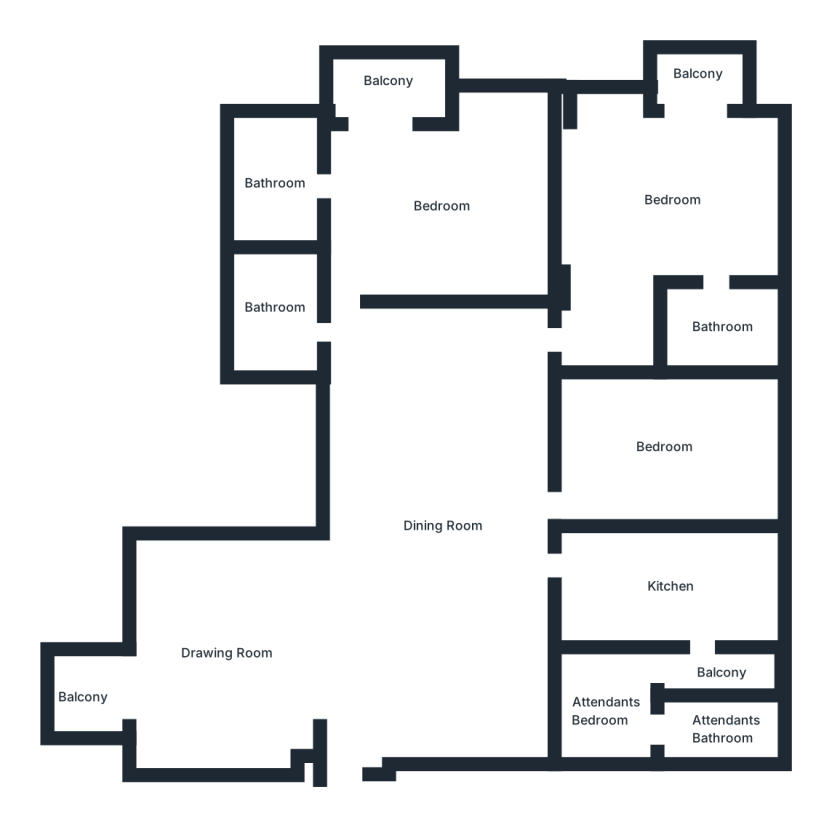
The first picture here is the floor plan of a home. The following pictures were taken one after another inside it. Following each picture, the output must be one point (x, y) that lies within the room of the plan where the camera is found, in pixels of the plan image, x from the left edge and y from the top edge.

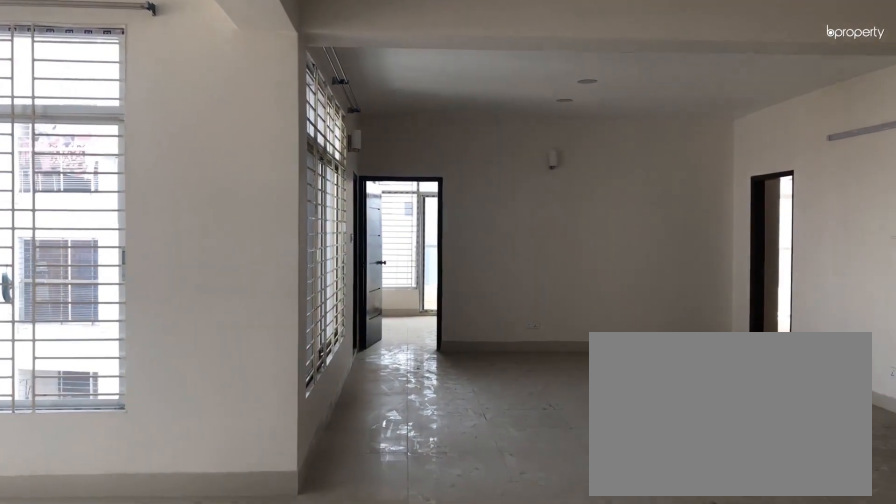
(361, 708)
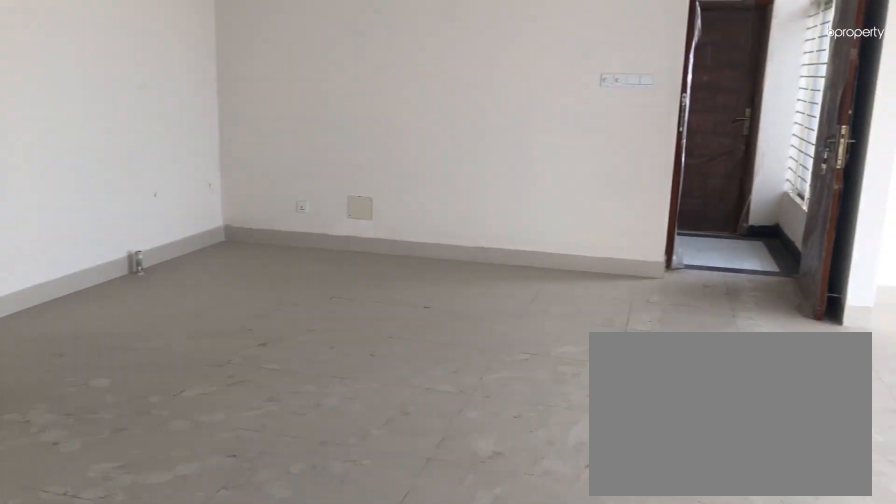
(441, 526)
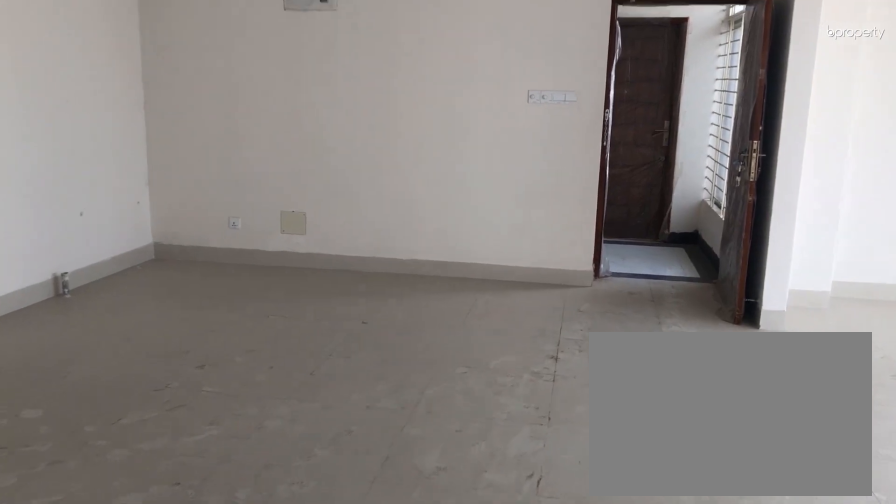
(441, 526)
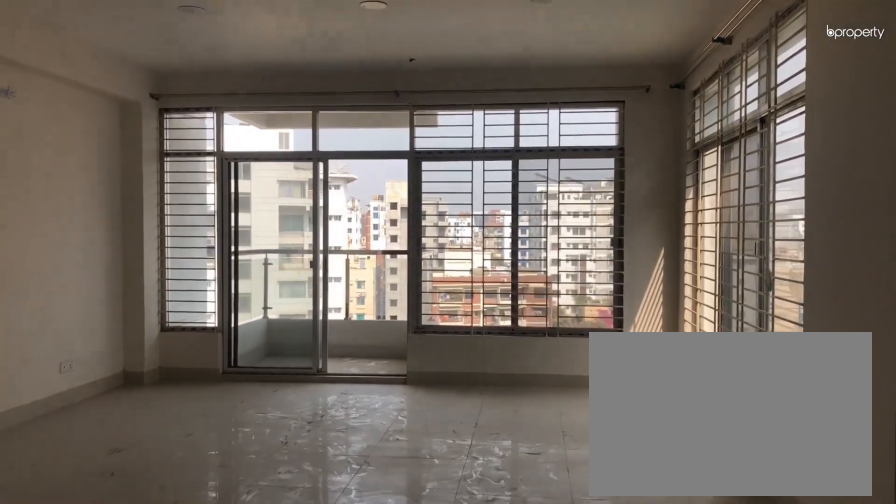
(298, 650)
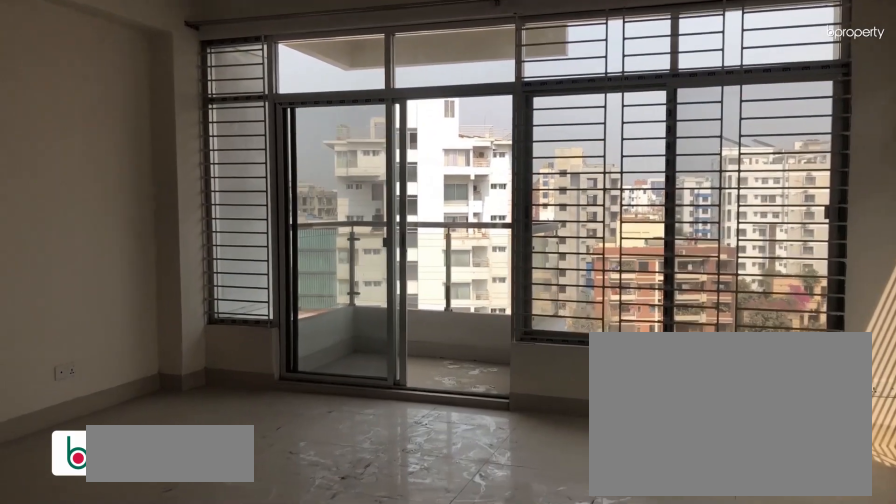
(213, 654)
